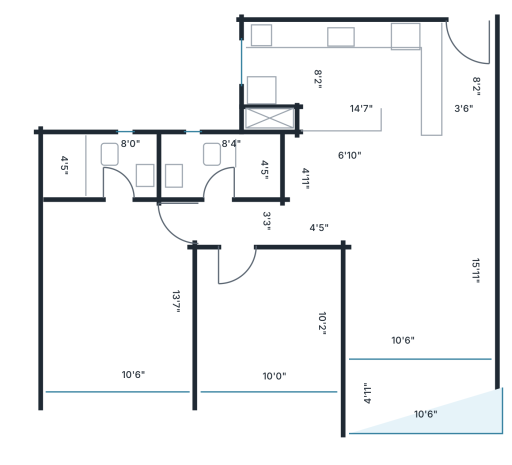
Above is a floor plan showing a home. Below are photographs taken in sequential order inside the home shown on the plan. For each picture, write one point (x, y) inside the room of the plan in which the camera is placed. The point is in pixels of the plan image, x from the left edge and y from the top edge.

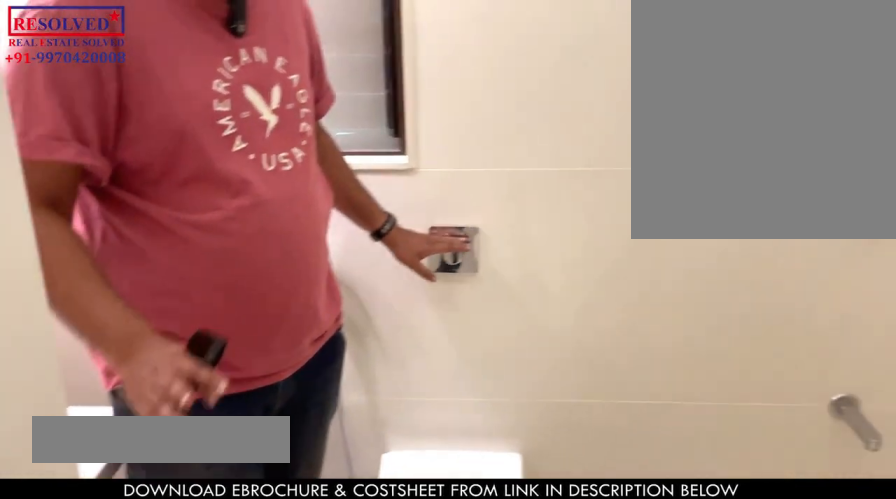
(220, 166)
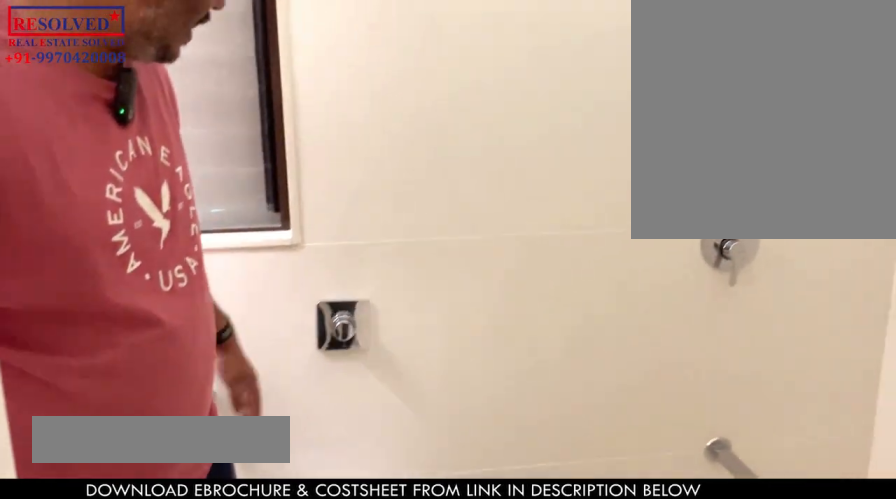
(220, 166)
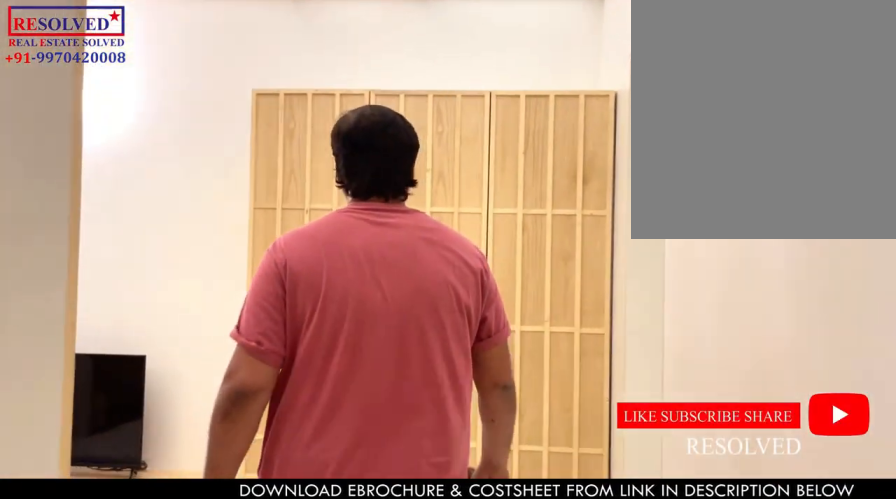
(117, 297)
